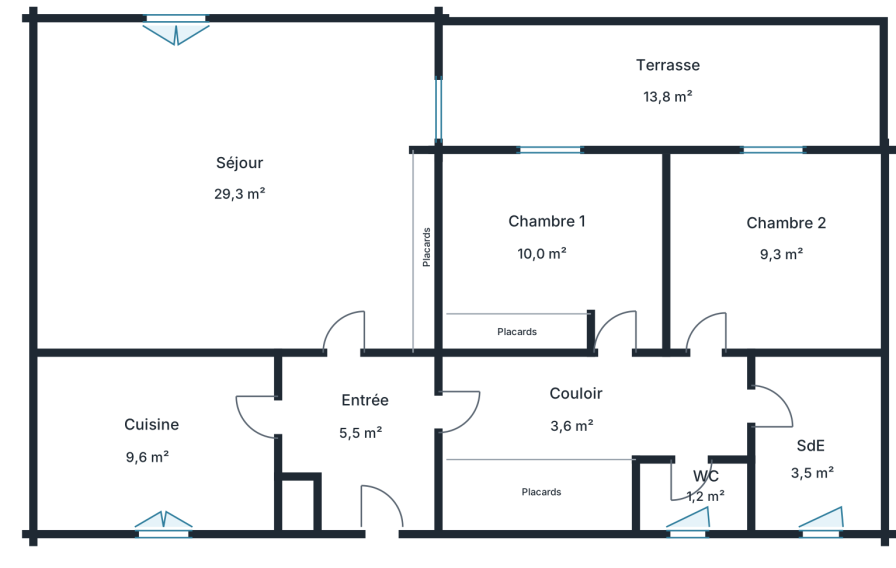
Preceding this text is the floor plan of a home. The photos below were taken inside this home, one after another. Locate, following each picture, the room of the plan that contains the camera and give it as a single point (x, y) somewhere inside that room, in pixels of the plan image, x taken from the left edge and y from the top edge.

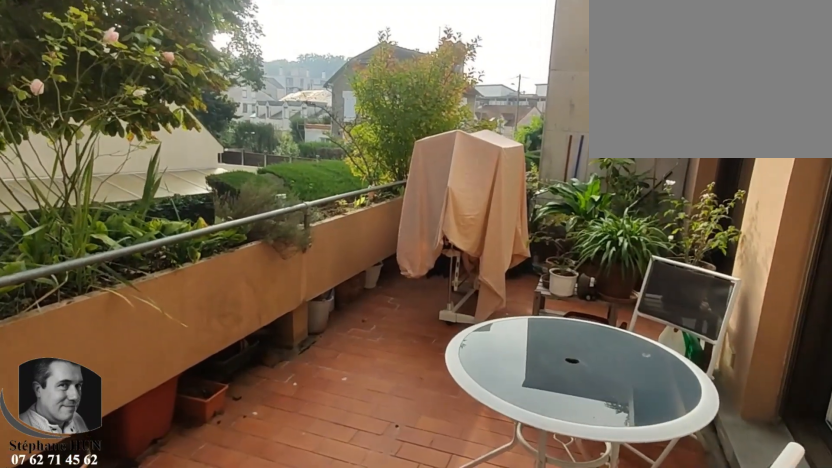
(665, 78)
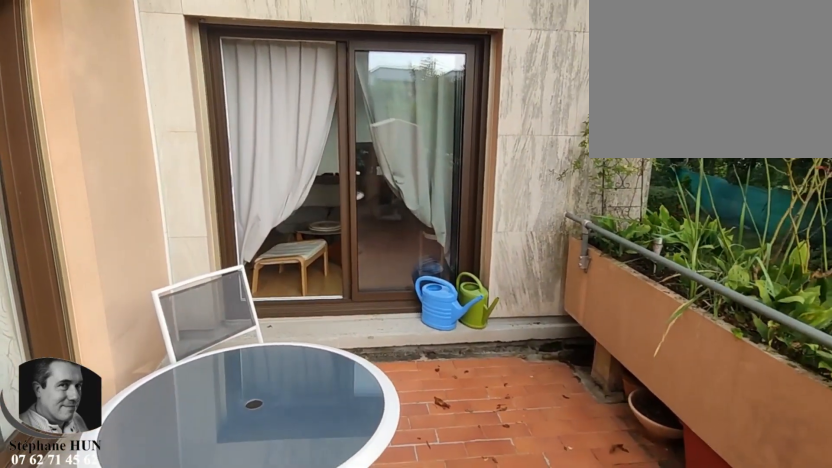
(665, 78)
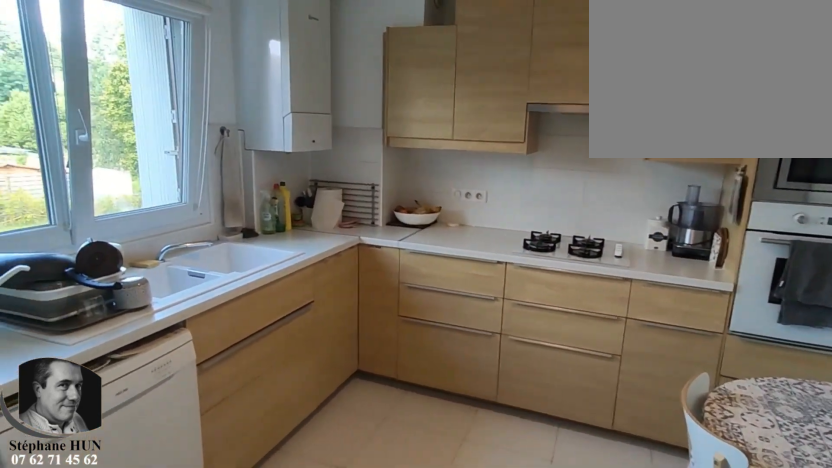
(155, 442)
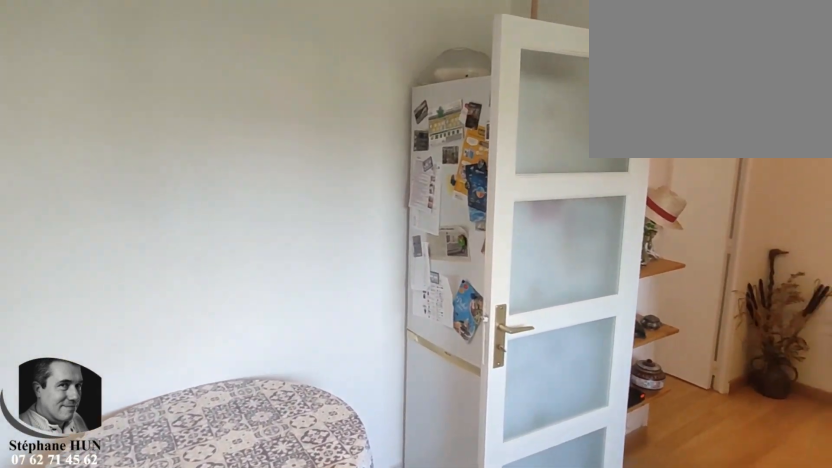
(155, 442)
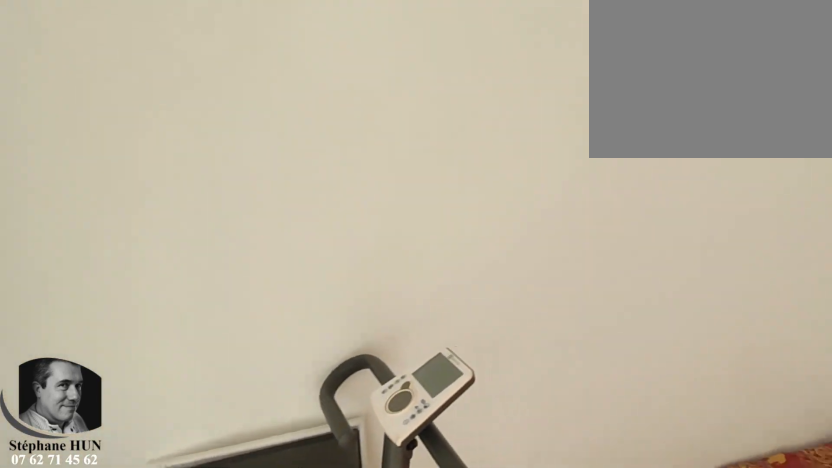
(776, 254)
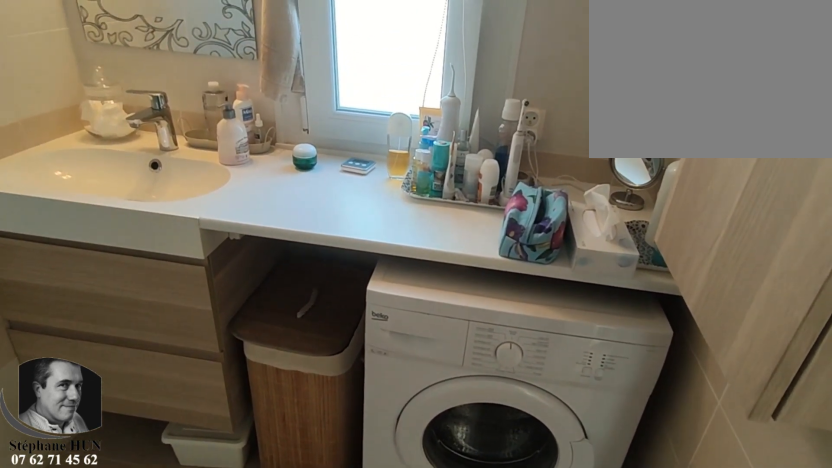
(815, 442)
